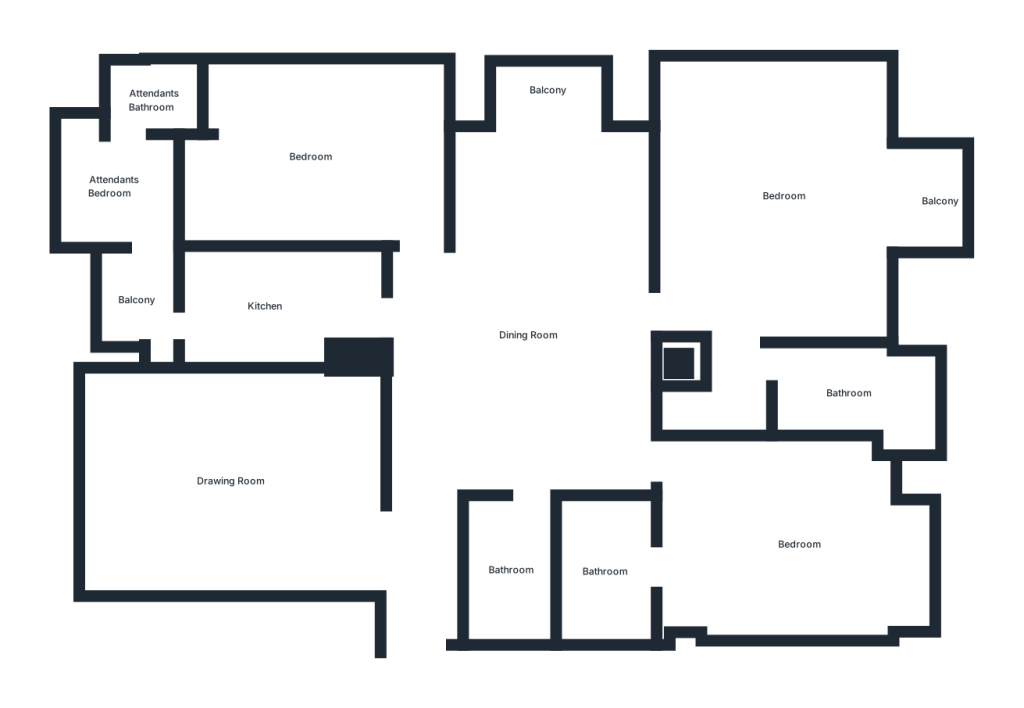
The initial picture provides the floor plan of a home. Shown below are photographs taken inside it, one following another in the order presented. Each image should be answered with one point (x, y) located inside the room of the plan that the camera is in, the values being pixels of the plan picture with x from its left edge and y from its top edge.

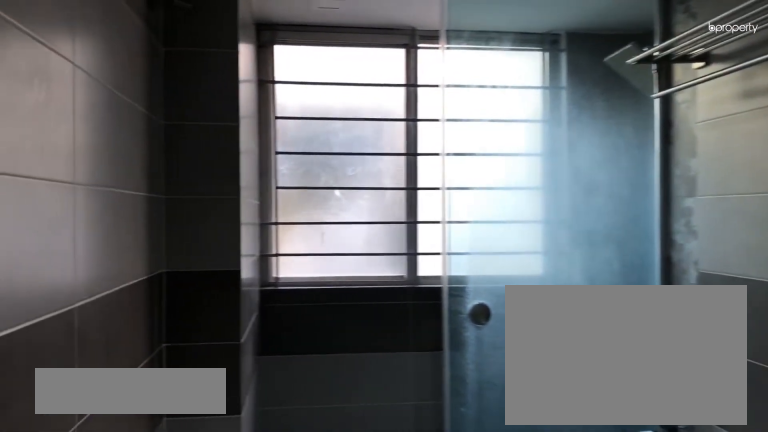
(860, 394)
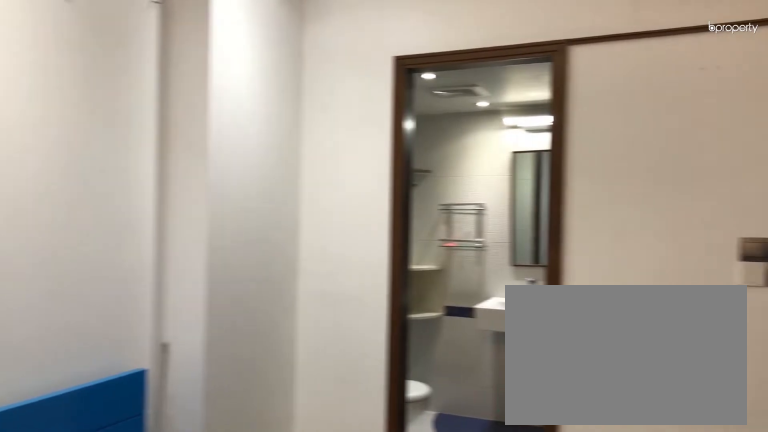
(799, 547)
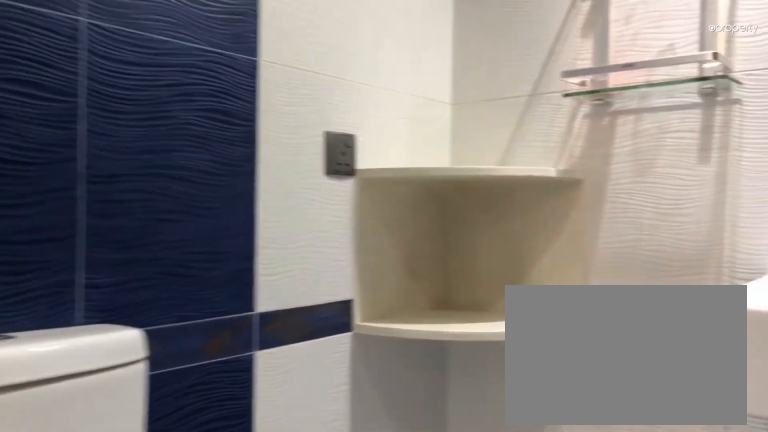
(602, 571)
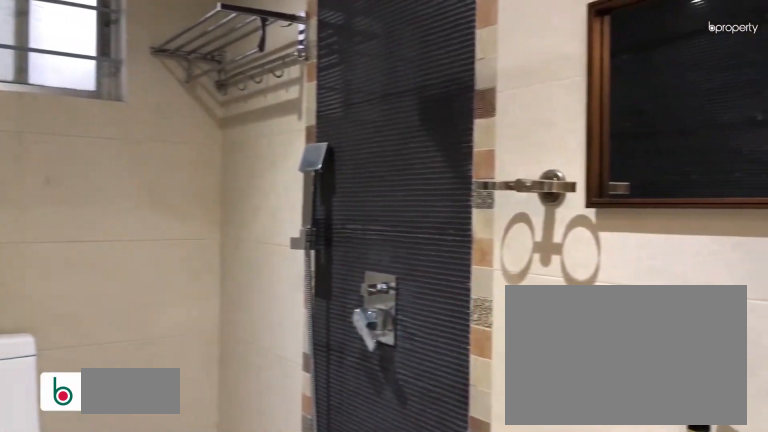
(509, 571)
